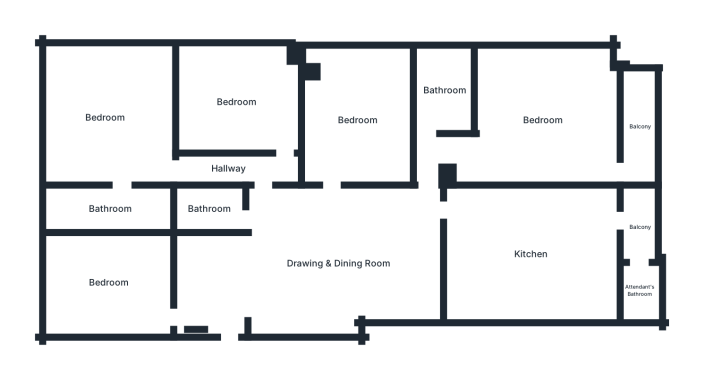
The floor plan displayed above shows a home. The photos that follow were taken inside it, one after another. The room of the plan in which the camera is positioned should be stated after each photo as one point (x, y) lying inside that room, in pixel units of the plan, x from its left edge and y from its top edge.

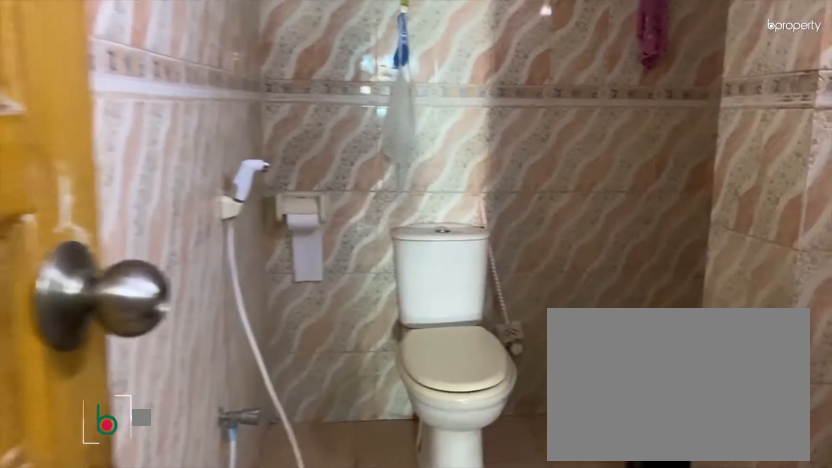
(211, 207)
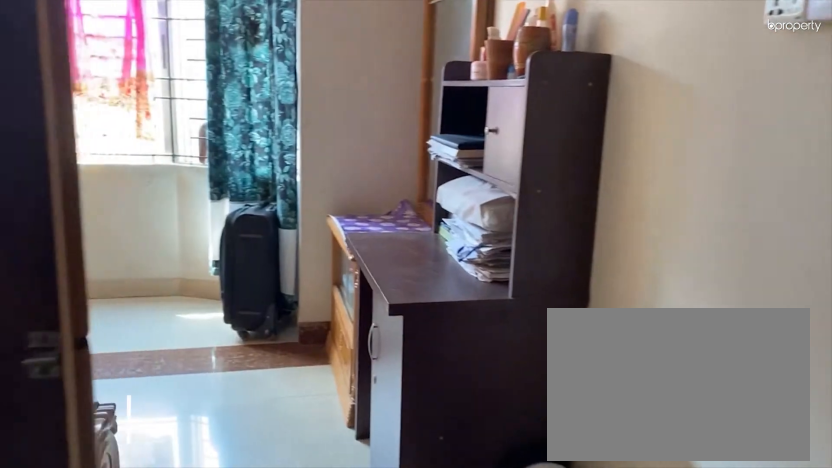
(237, 107)
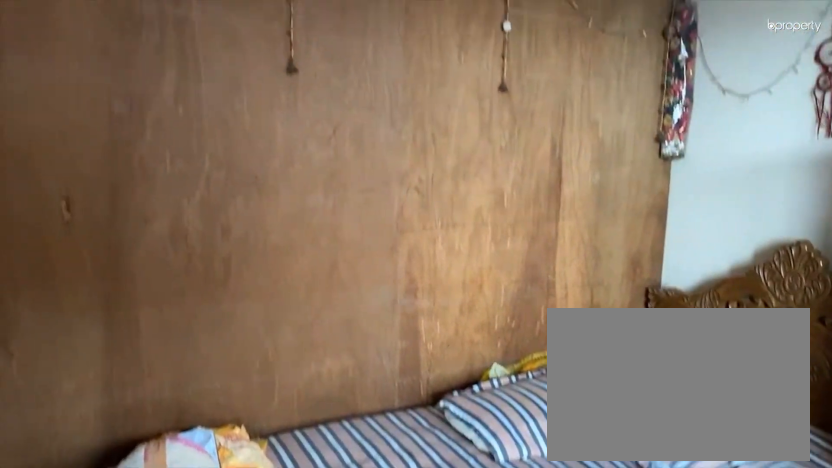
(236, 104)
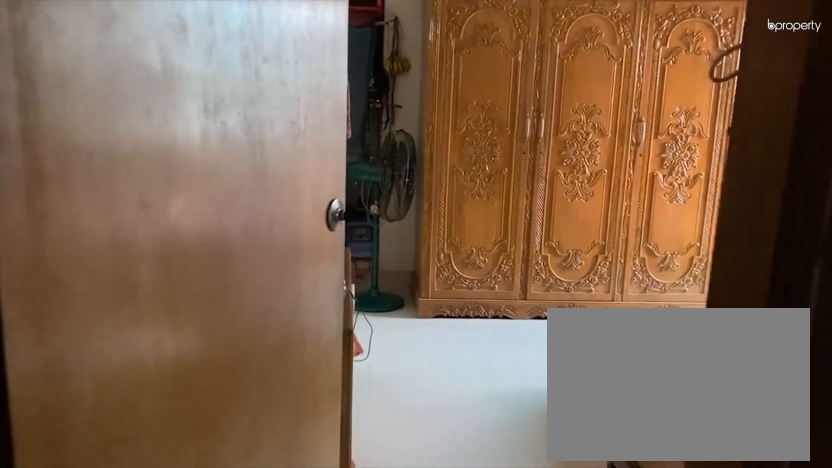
(104, 121)
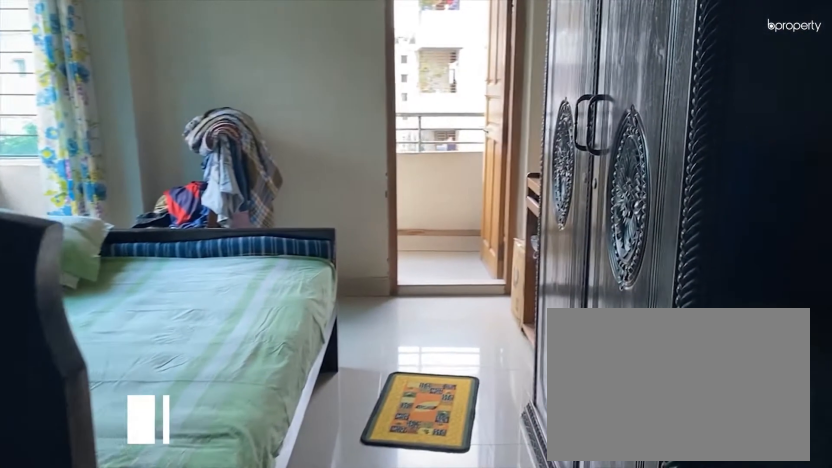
(540, 122)
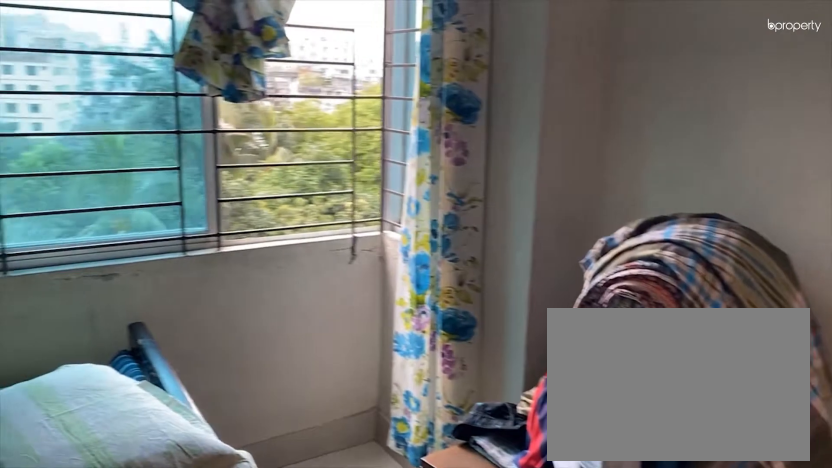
(540, 122)
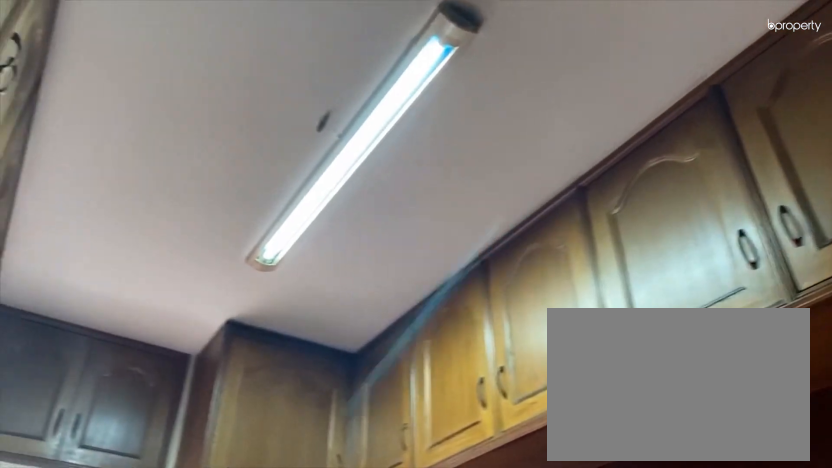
(533, 247)
